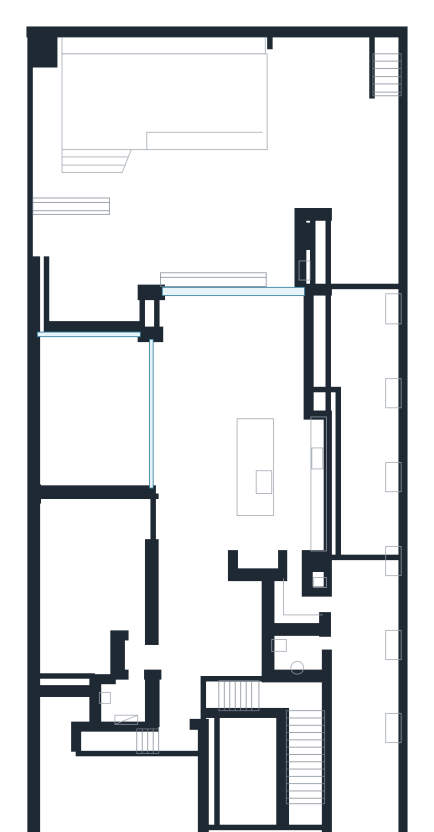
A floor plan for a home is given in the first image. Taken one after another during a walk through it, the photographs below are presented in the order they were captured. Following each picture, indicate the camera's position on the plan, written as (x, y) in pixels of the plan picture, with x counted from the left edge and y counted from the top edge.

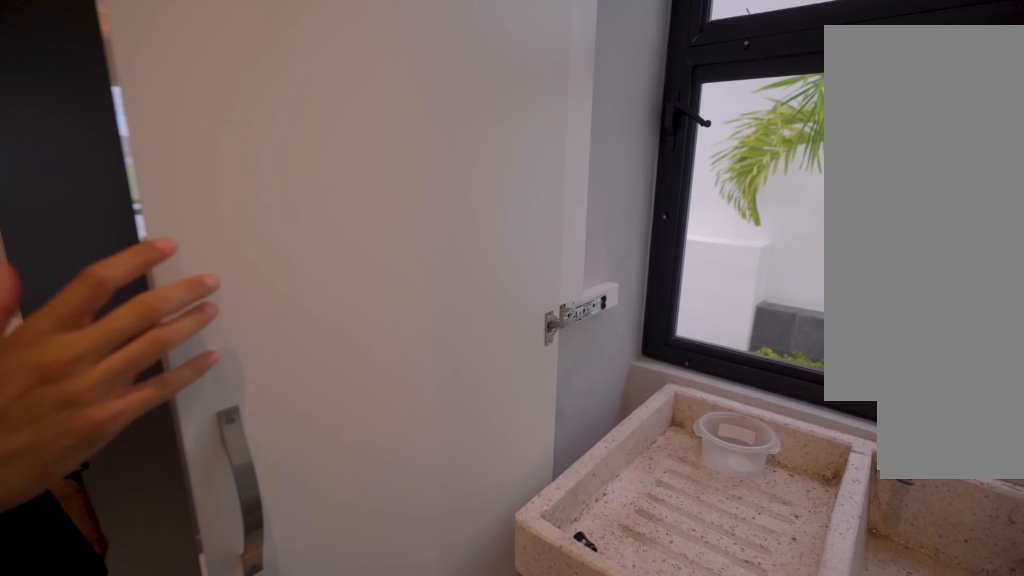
(295, 585)
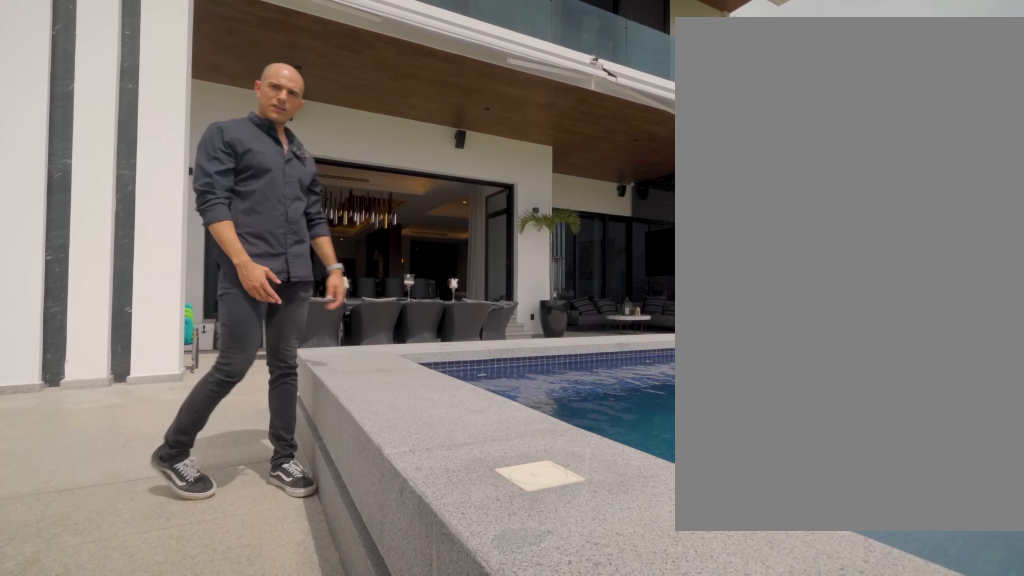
(299, 89)
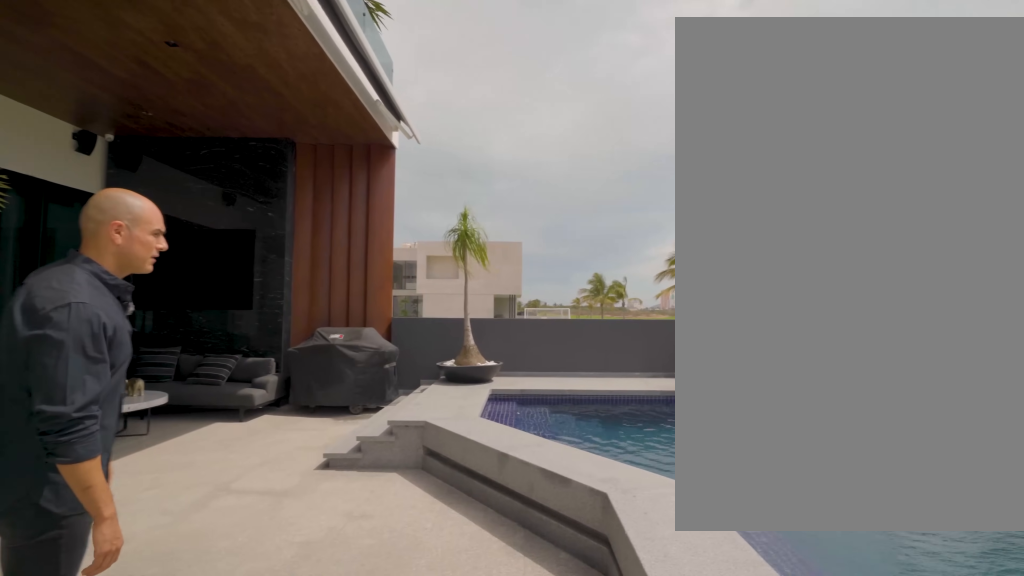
(167, 181)
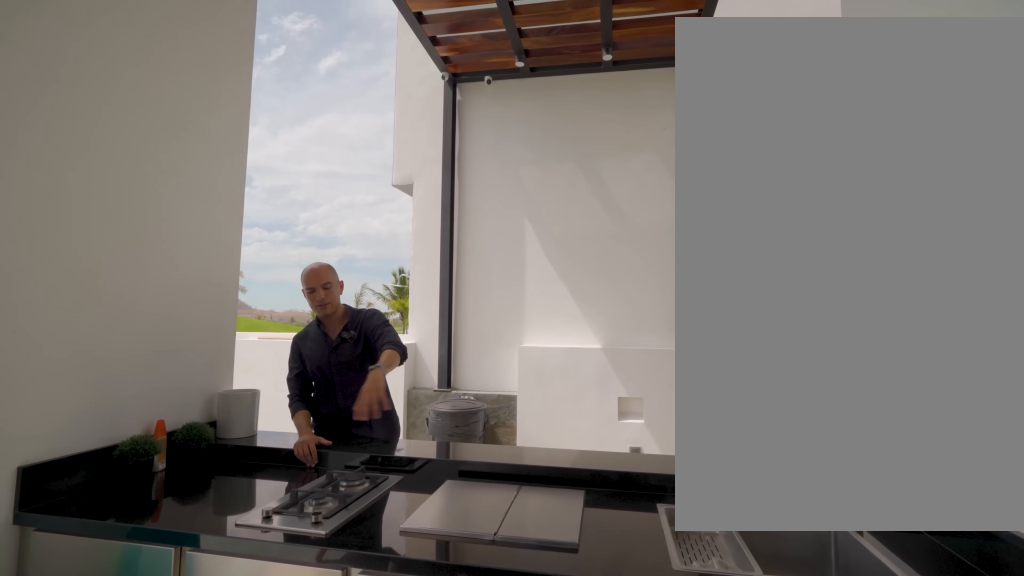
(272, 257)
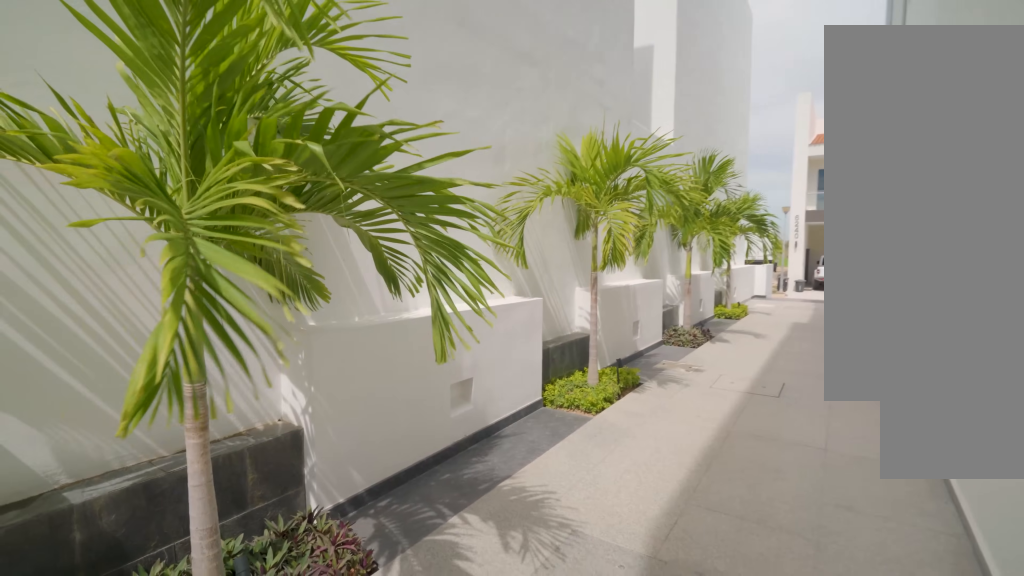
(365, 563)
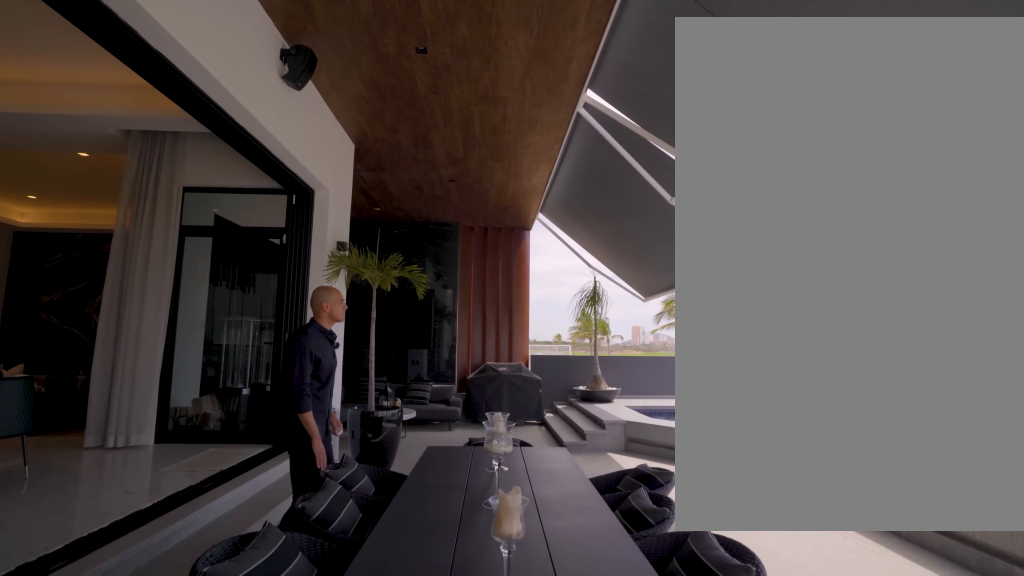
(290, 212)
